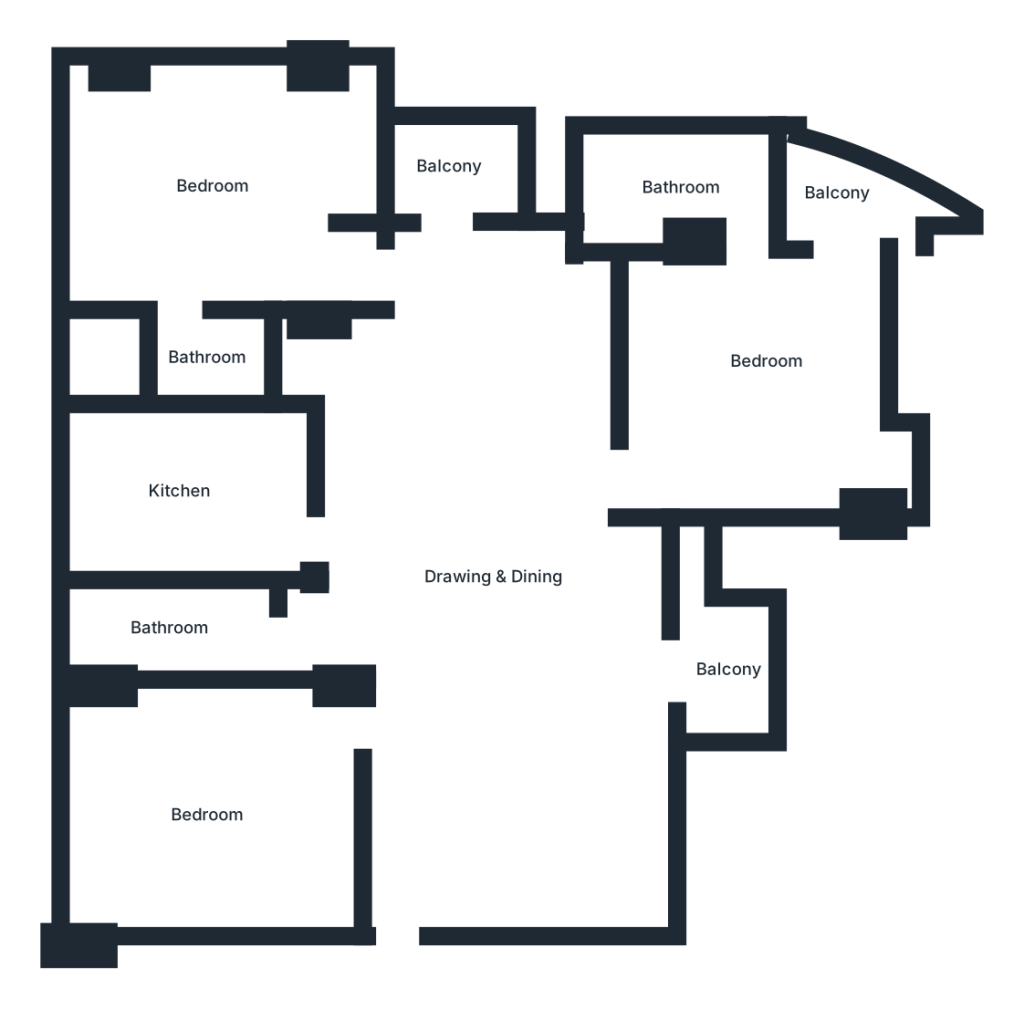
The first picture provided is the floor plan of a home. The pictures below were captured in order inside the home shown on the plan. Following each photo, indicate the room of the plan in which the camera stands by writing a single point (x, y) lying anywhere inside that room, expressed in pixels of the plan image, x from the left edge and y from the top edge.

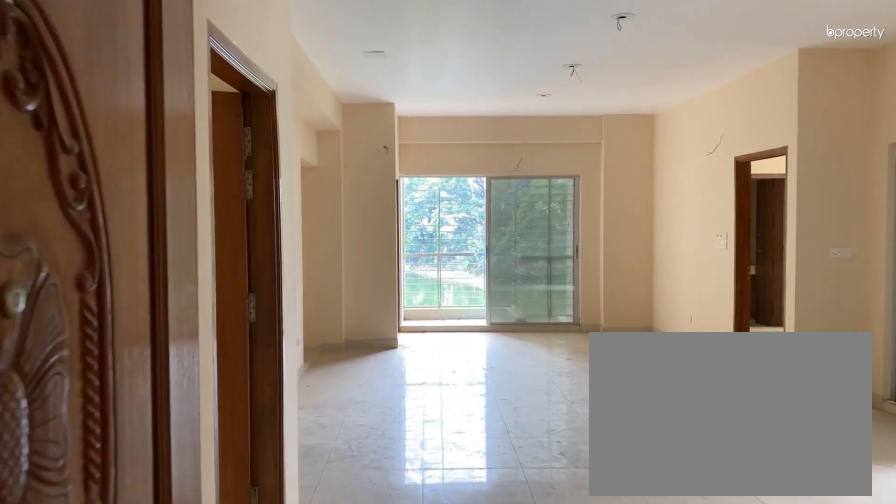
(423, 901)
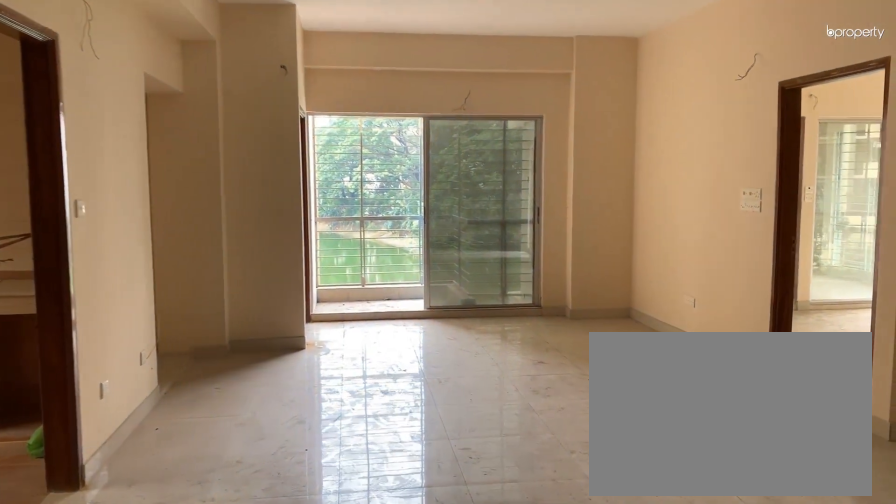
(500, 516)
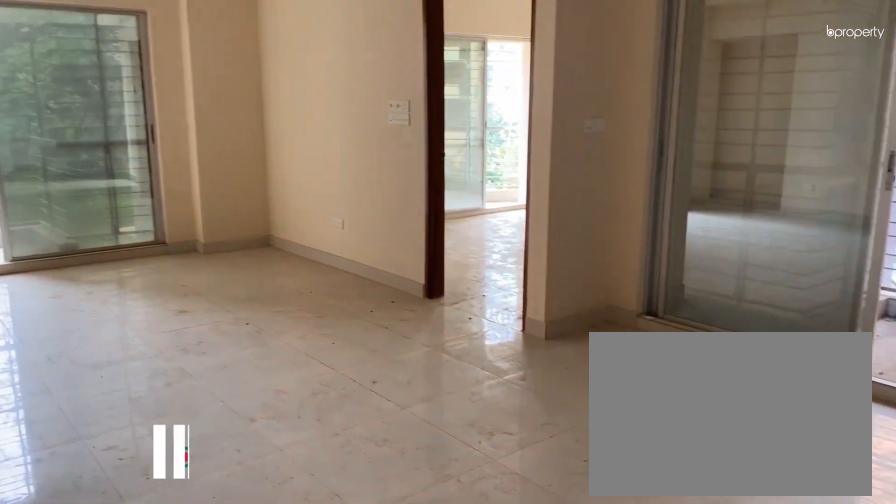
(500, 516)
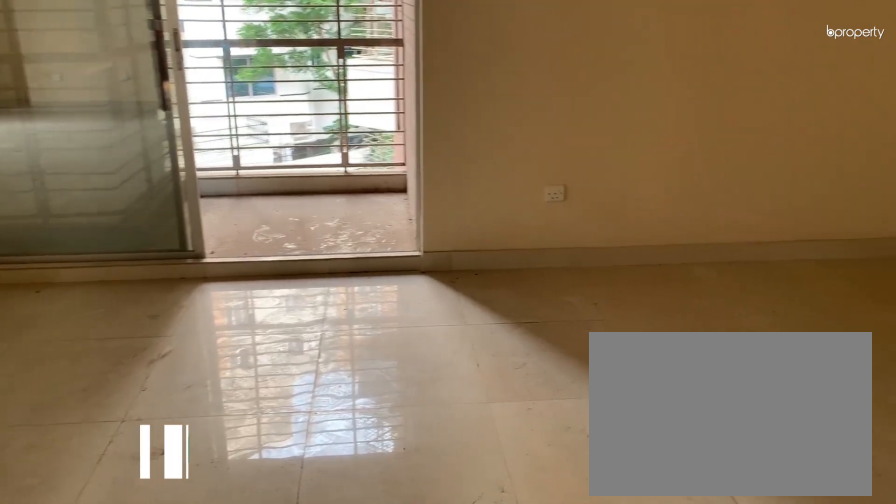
(529, 721)
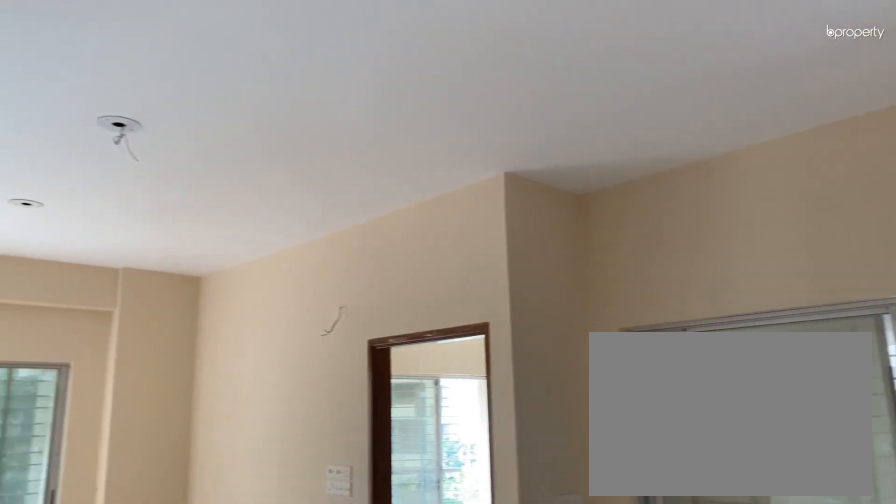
(529, 721)
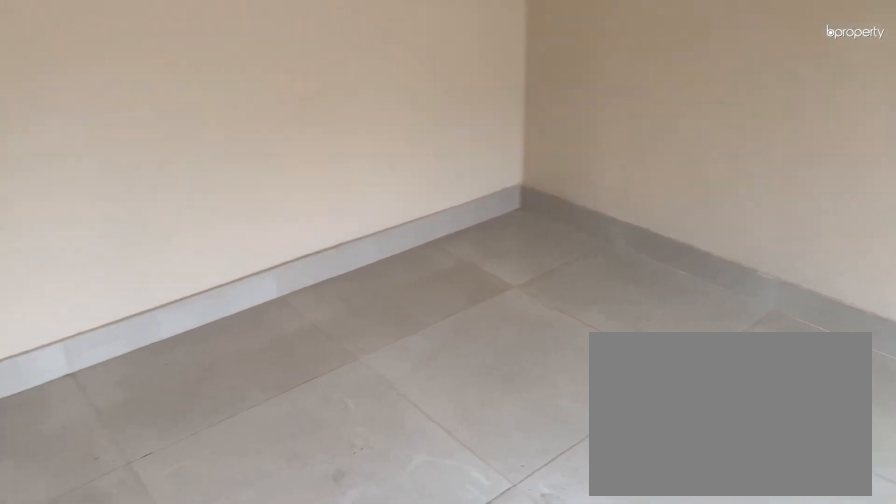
(207, 828)
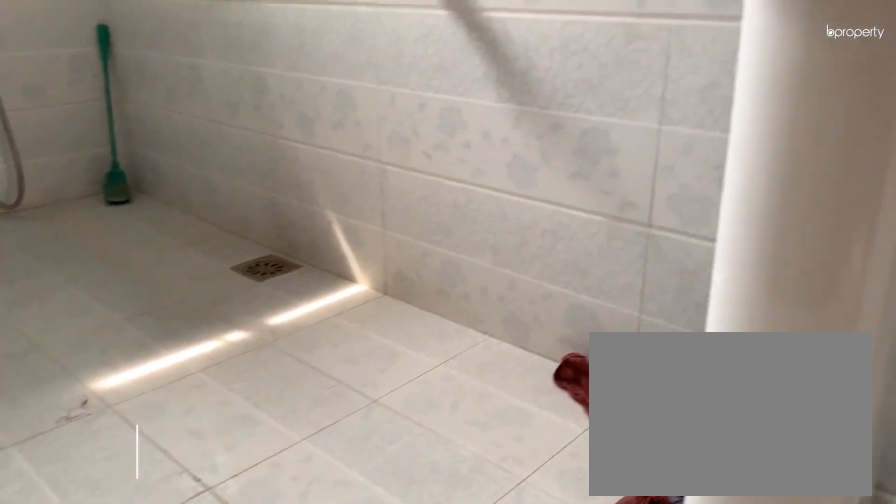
(170, 638)
